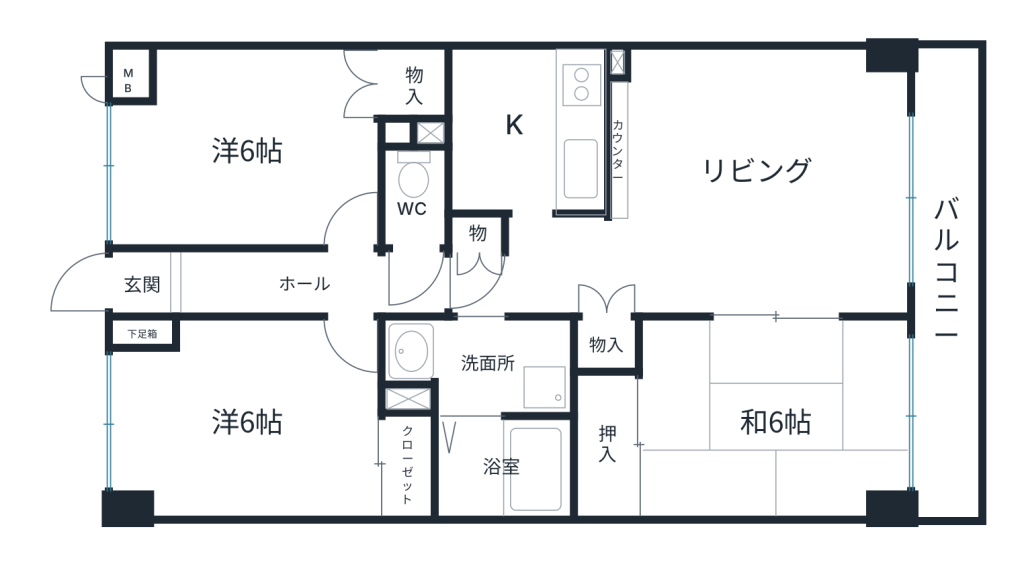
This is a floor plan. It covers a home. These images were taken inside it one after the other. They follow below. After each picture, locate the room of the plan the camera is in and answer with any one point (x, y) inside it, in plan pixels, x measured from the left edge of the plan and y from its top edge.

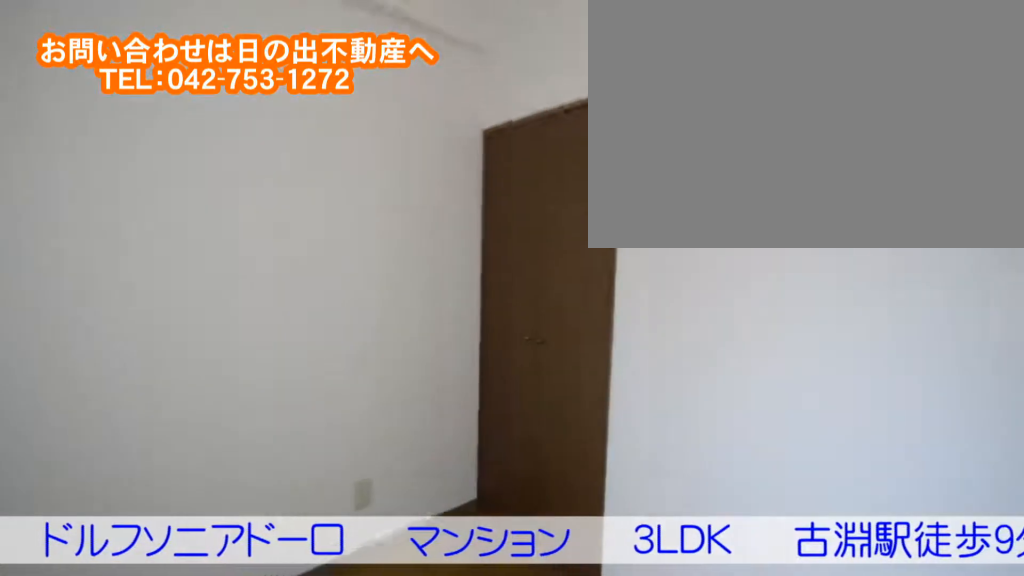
(177, 143)
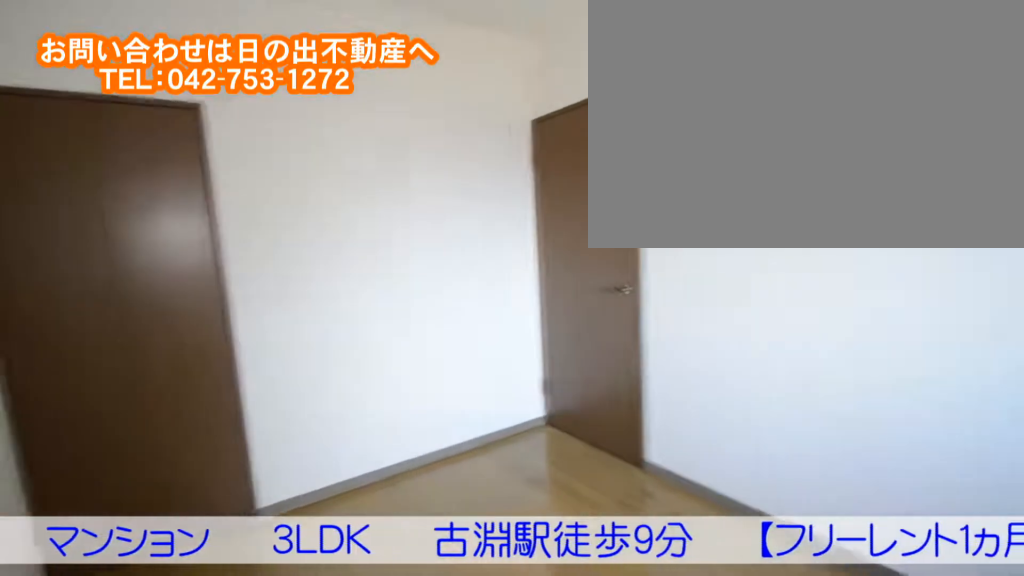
(177, 143)
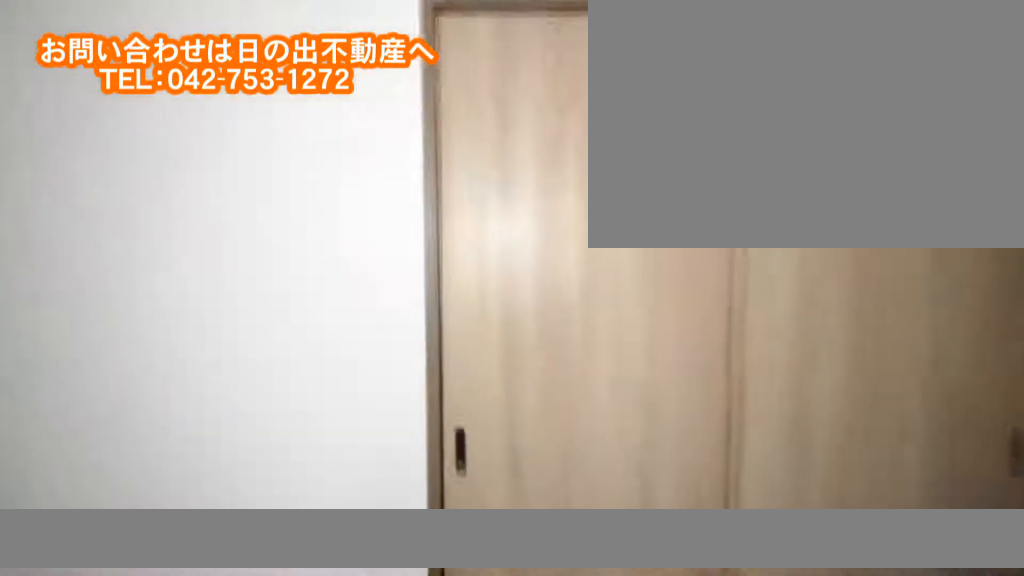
(190, 446)
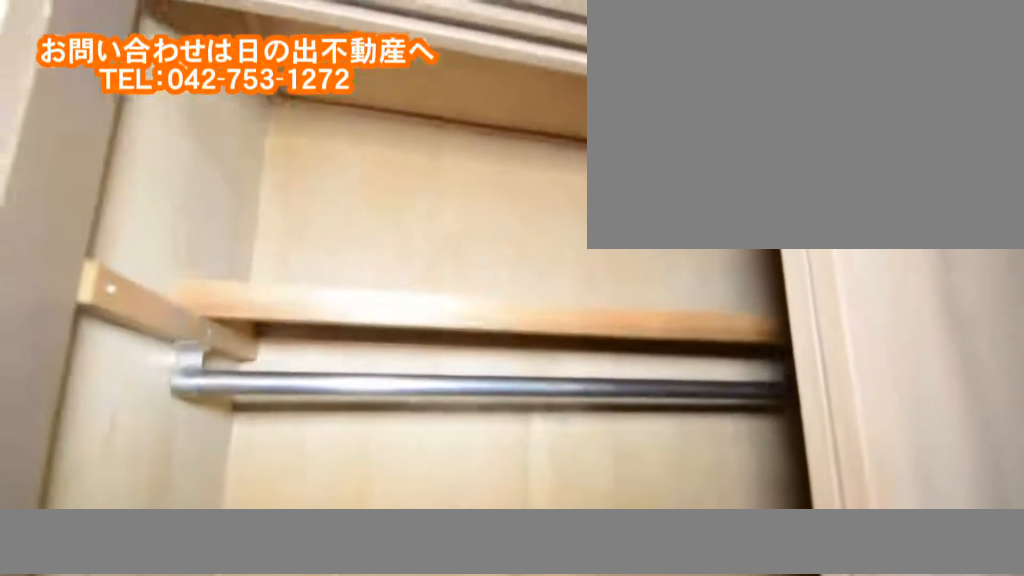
(190, 446)
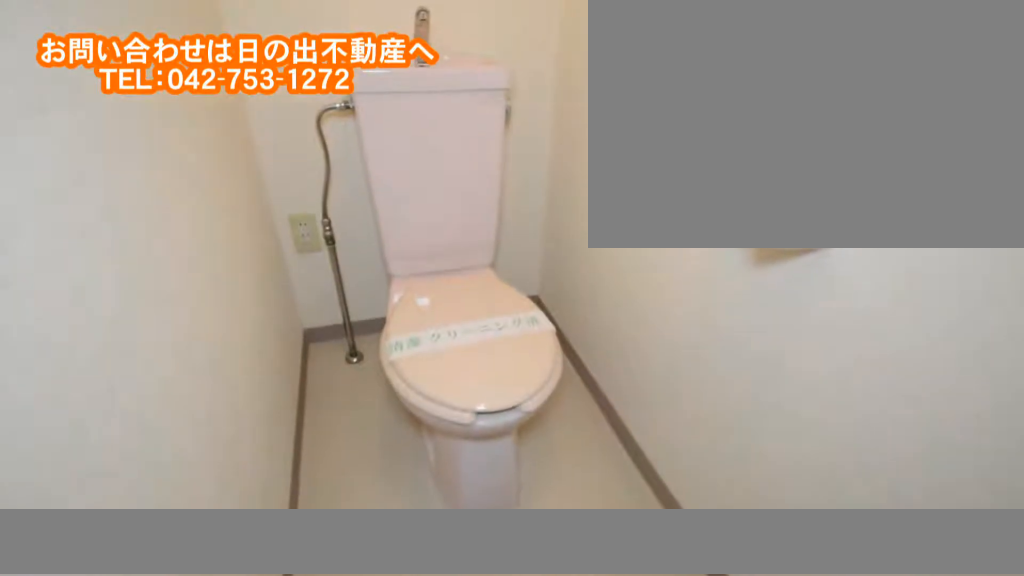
(415, 199)
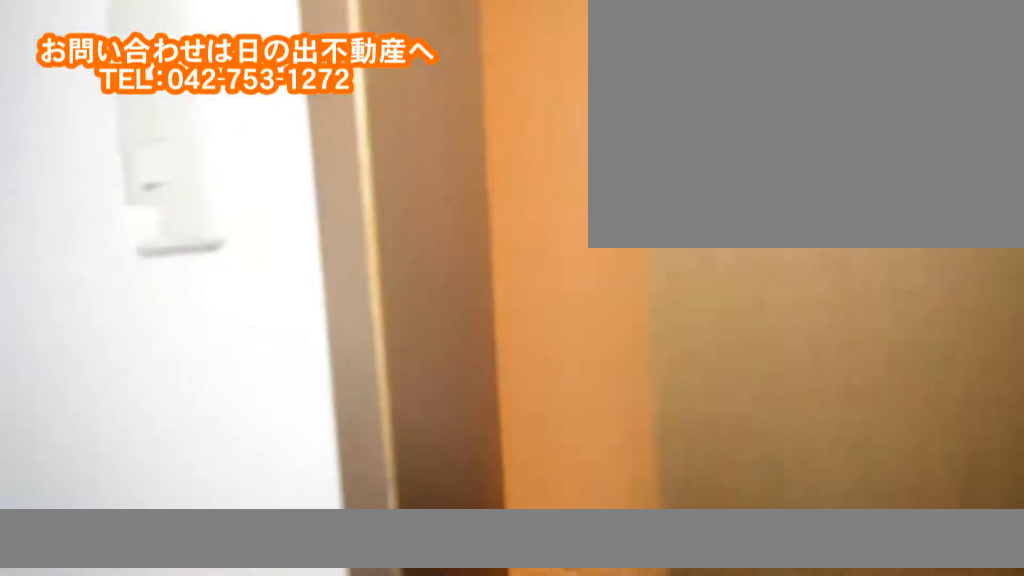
(516, 357)
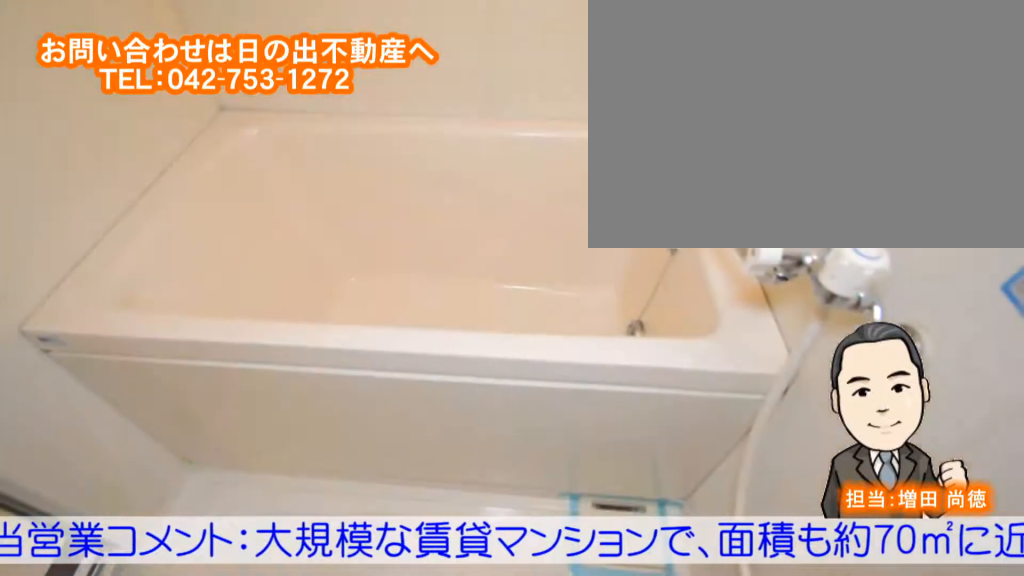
(504, 468)
